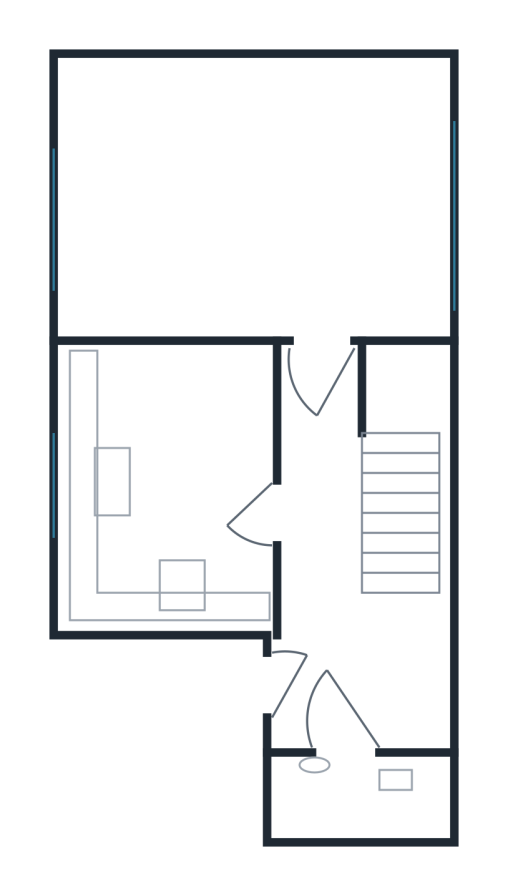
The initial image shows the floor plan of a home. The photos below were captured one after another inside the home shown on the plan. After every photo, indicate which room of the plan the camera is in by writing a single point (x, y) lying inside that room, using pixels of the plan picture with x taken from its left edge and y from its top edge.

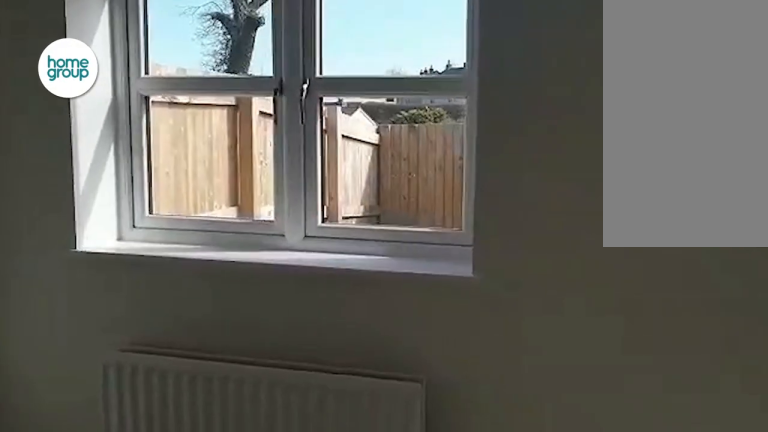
(174, 307)
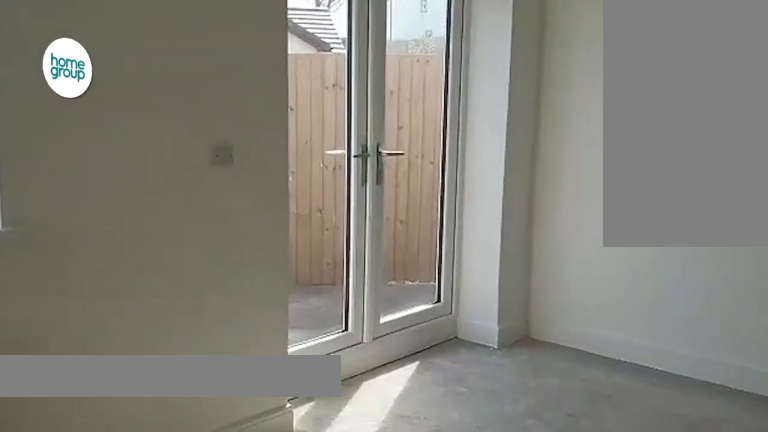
(255, 234)
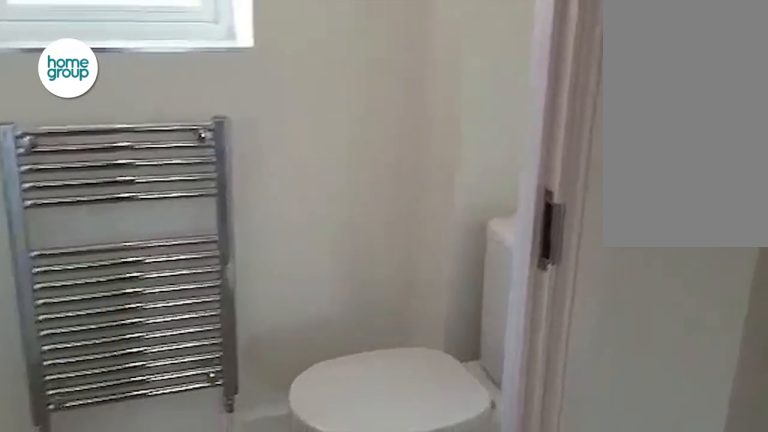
(362, 793)
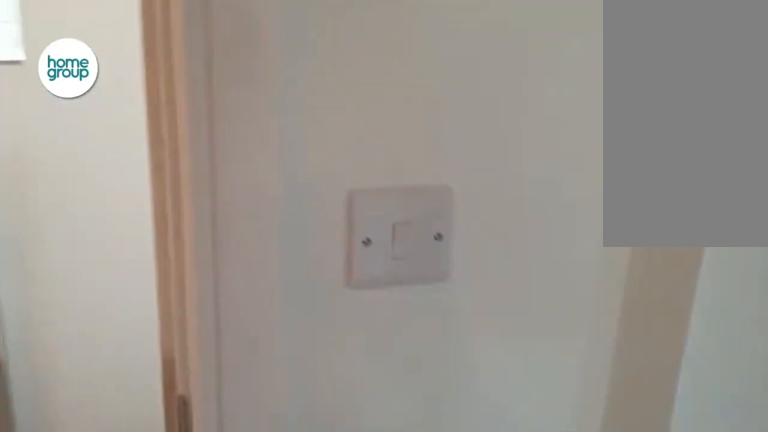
(362, 793)
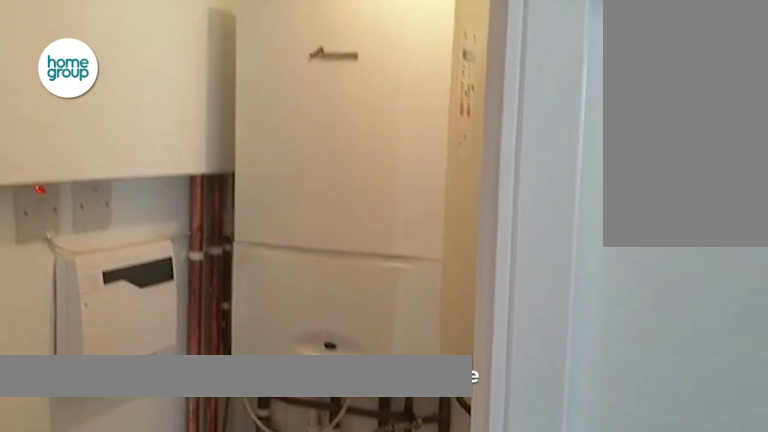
(362, 545)
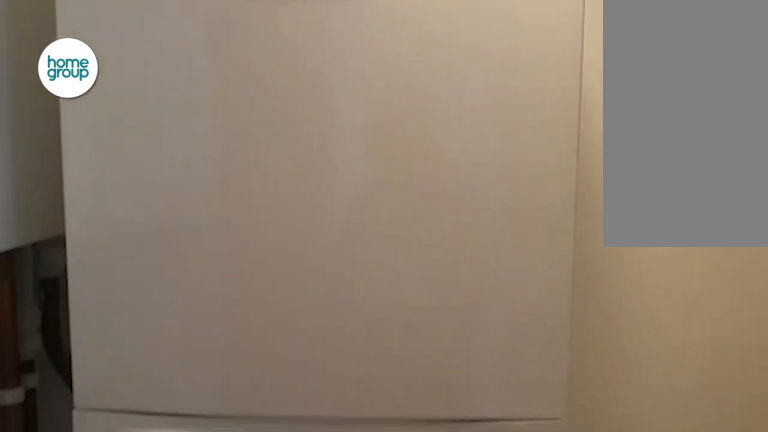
(362, 545)
